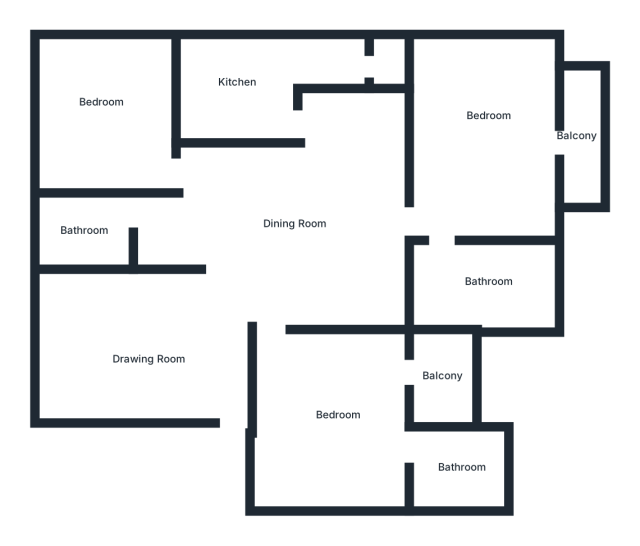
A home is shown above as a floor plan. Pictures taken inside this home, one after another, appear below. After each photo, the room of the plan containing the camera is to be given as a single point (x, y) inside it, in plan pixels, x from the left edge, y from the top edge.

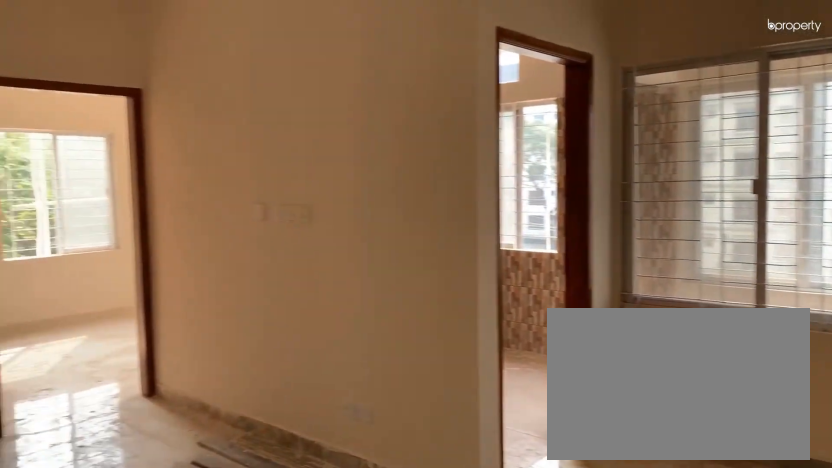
(299, 206)
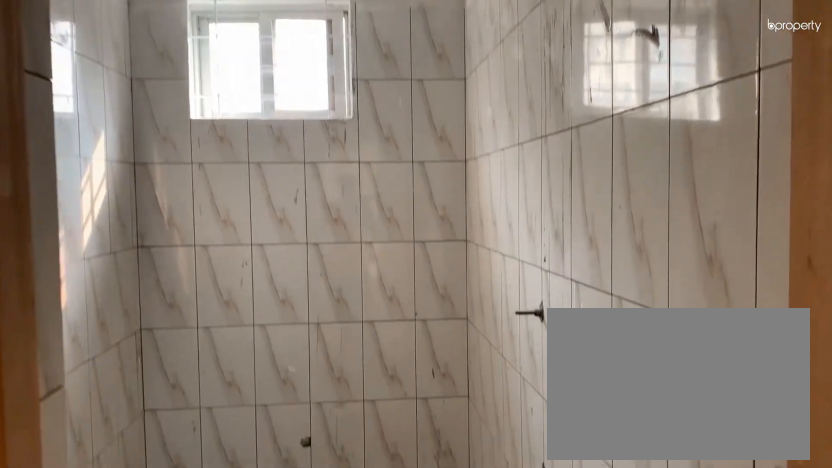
(83, 232)
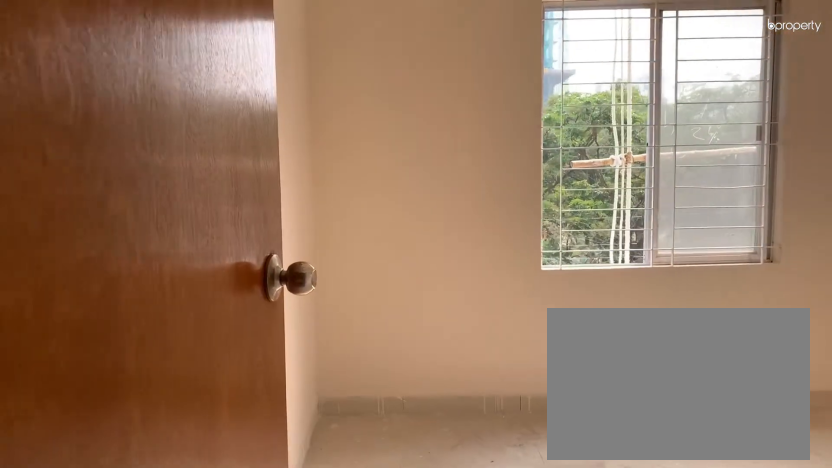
(153, 147)
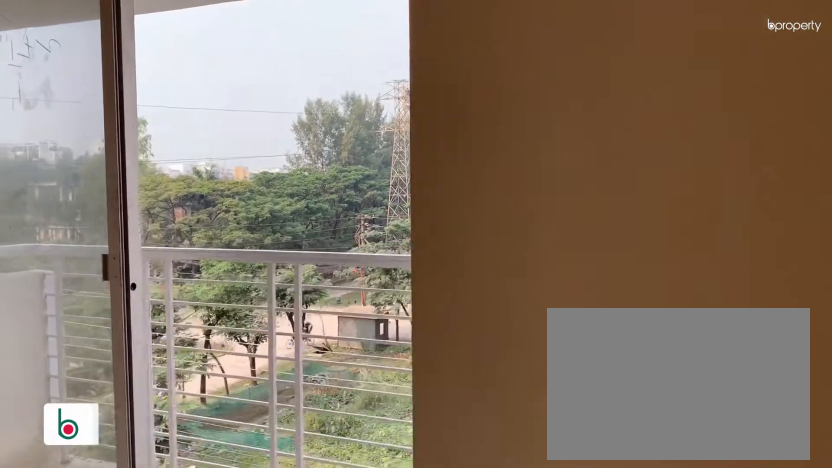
(473, 138)
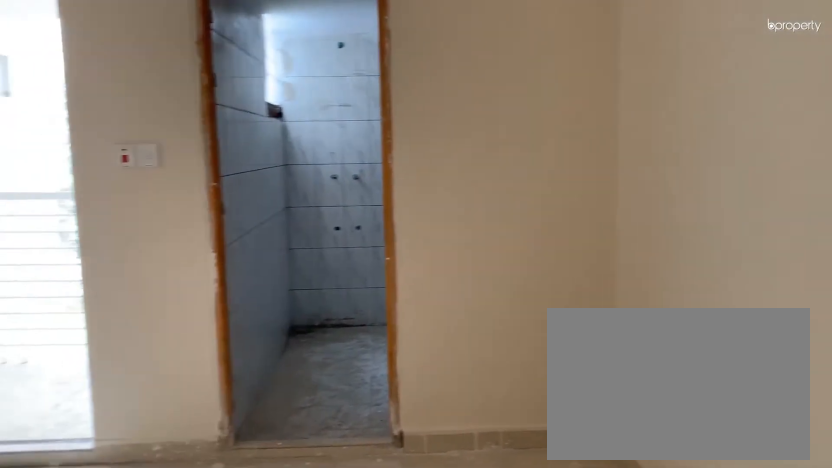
(359, 400)
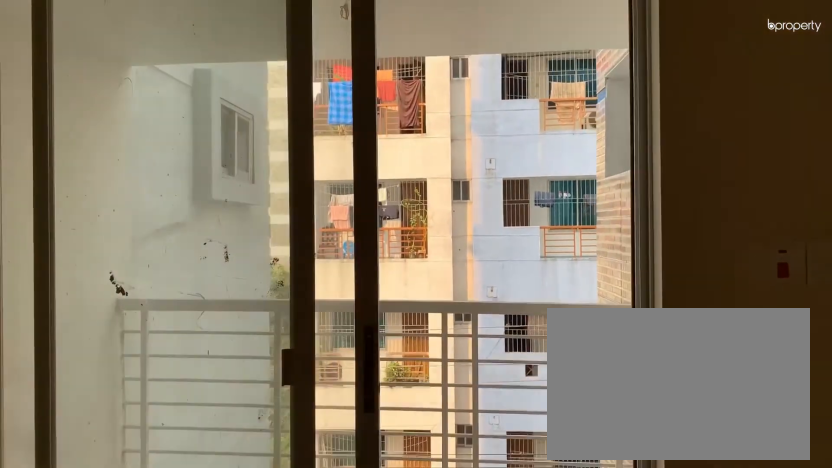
(419, 372)
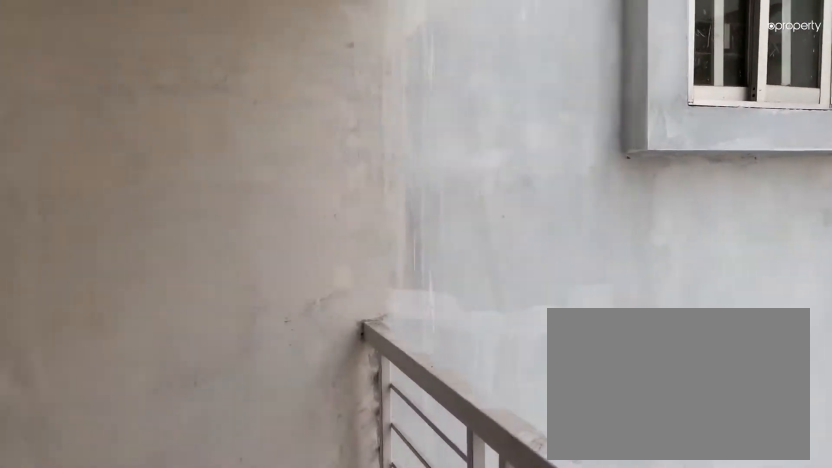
(447, 370)
